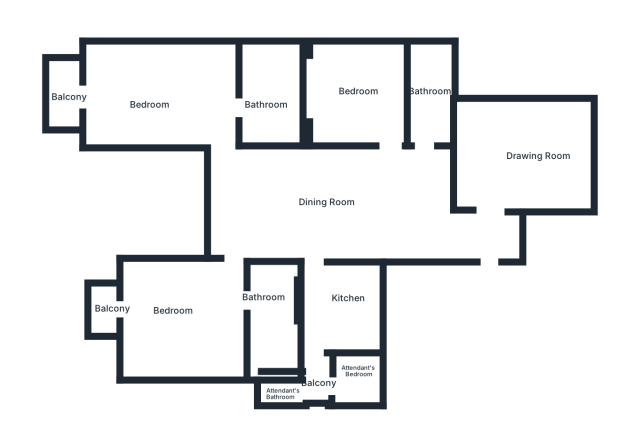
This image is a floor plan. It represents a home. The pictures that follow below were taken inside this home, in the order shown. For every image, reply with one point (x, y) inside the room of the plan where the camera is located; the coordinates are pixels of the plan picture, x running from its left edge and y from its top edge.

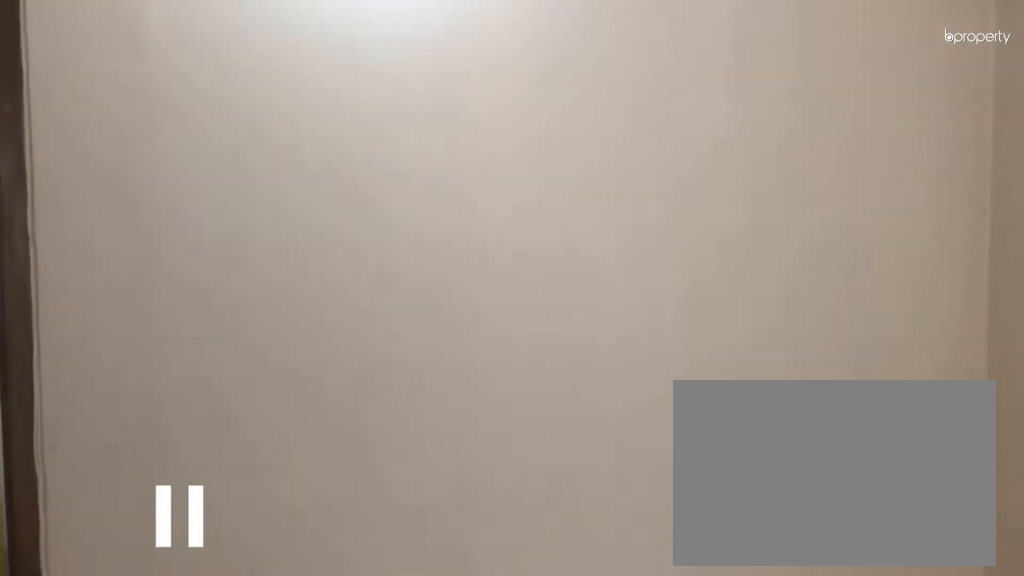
(360, 95)
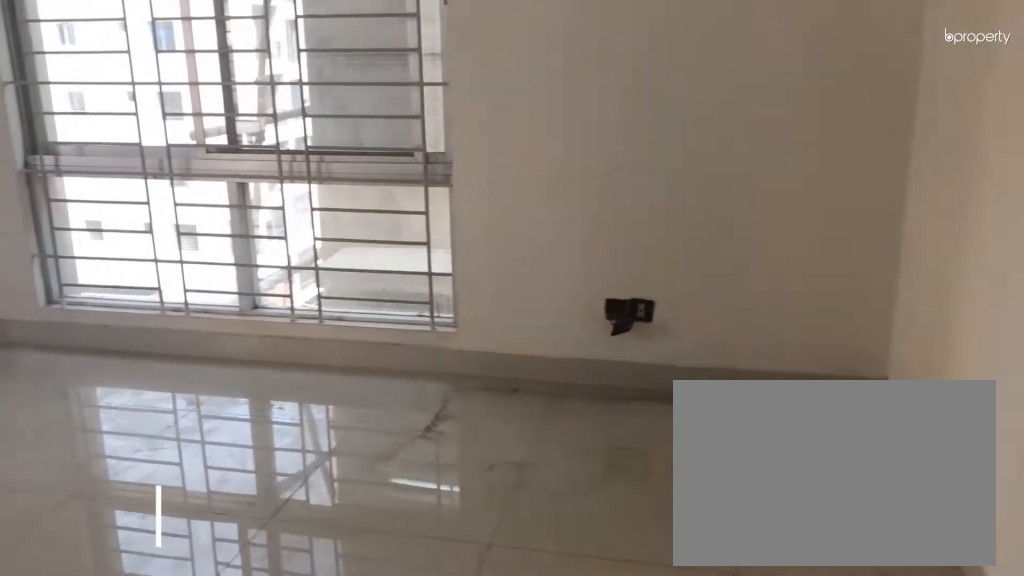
(140, 90)
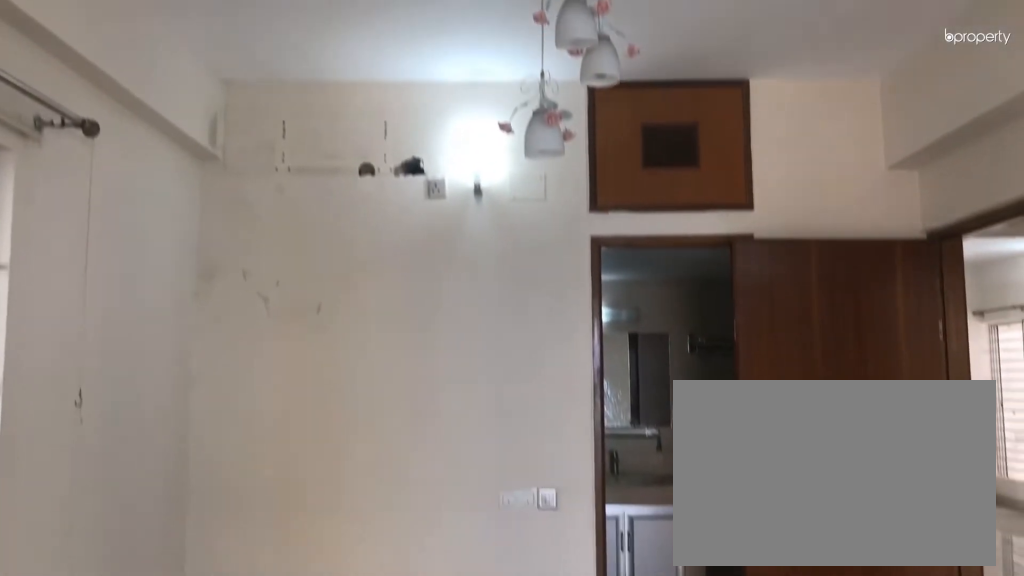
(140, 90)
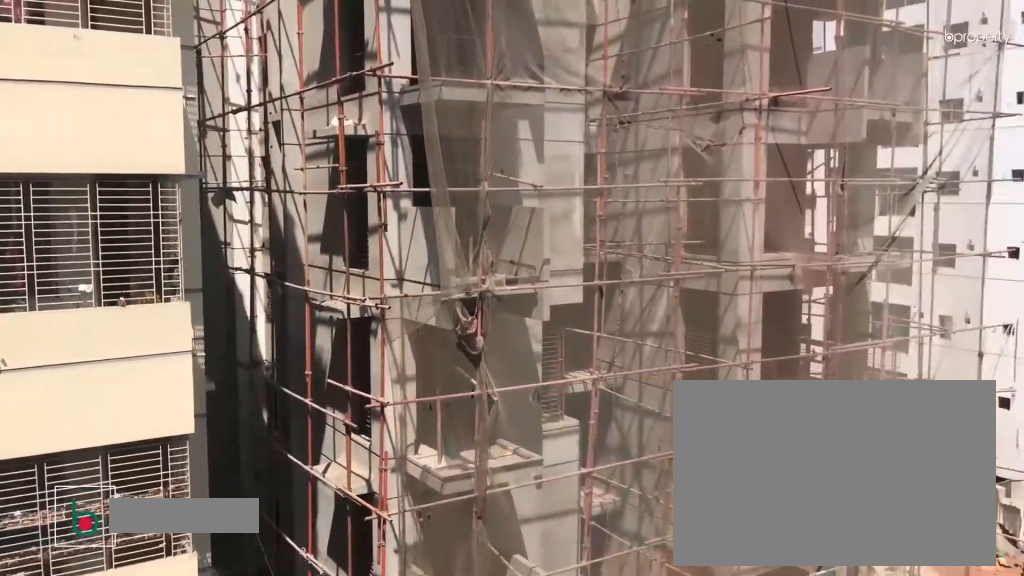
(69, 95)
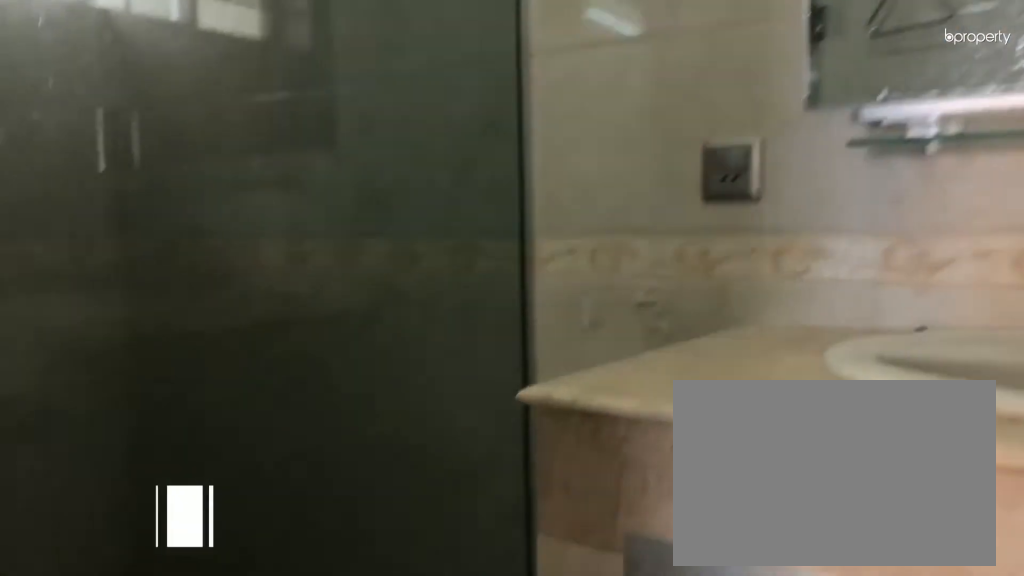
(272, 103)
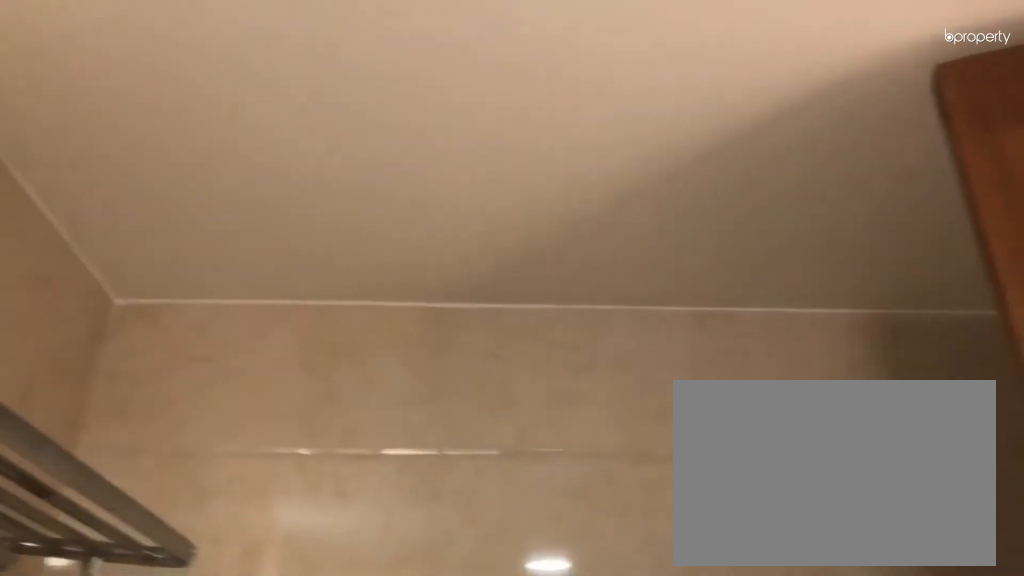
(272, 103)
